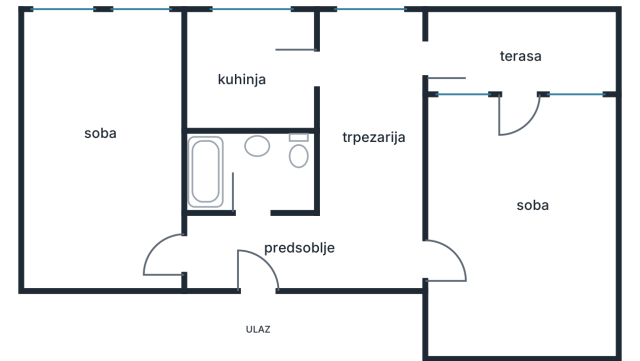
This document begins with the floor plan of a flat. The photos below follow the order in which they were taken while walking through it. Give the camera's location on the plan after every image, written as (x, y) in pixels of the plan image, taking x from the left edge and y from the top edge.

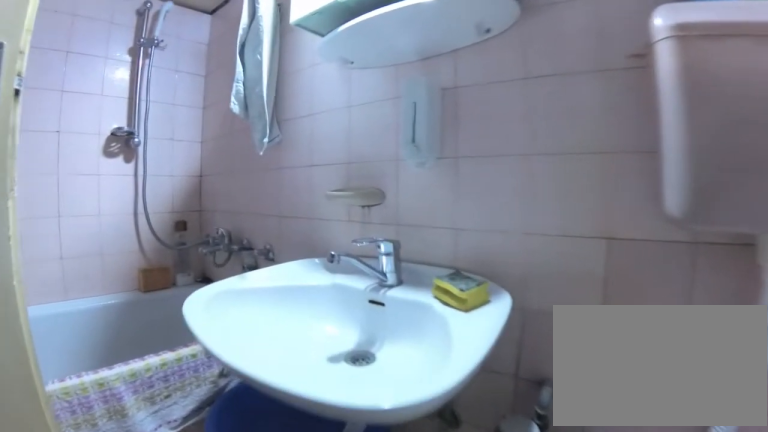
(259, 183)
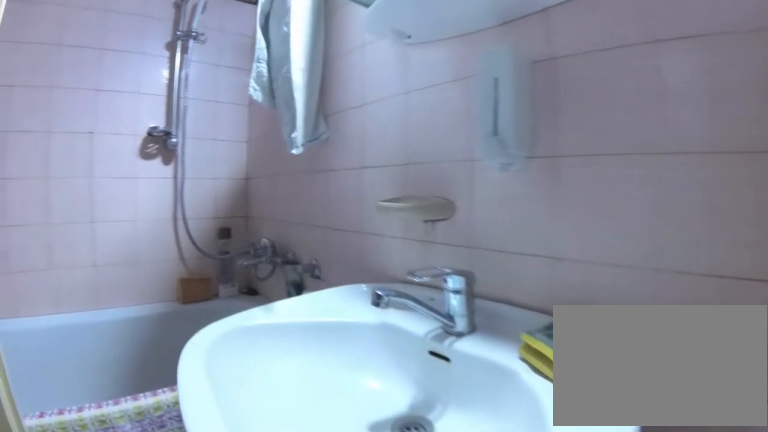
(262, 178)
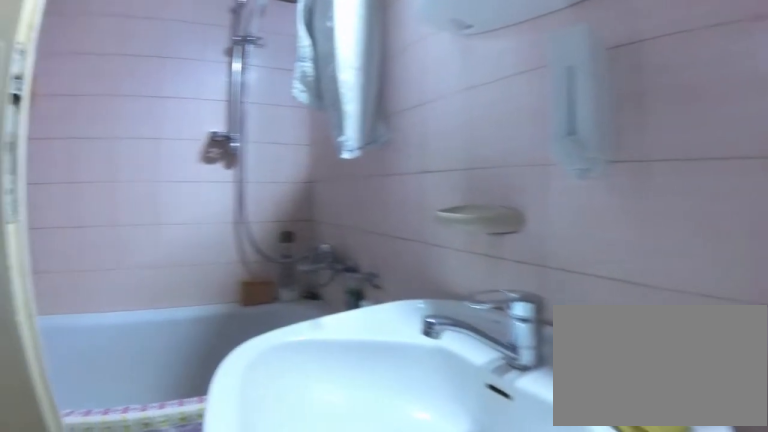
(263, 177)
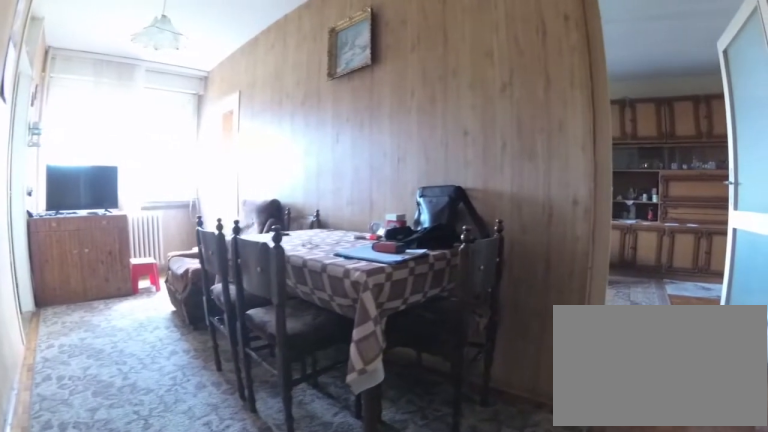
(326, 247)
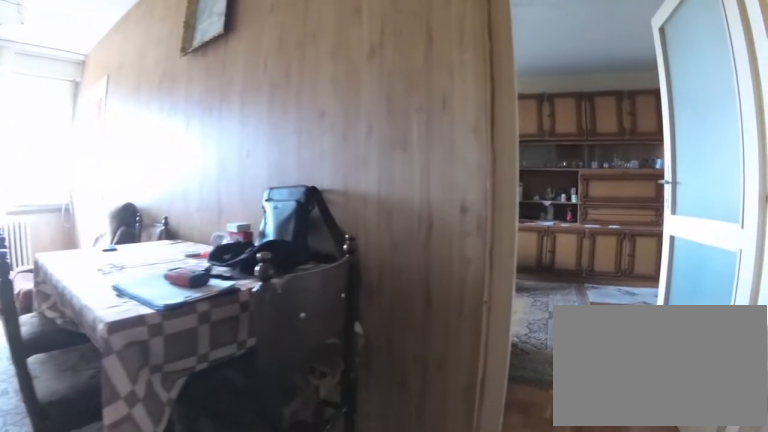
(345, 247)
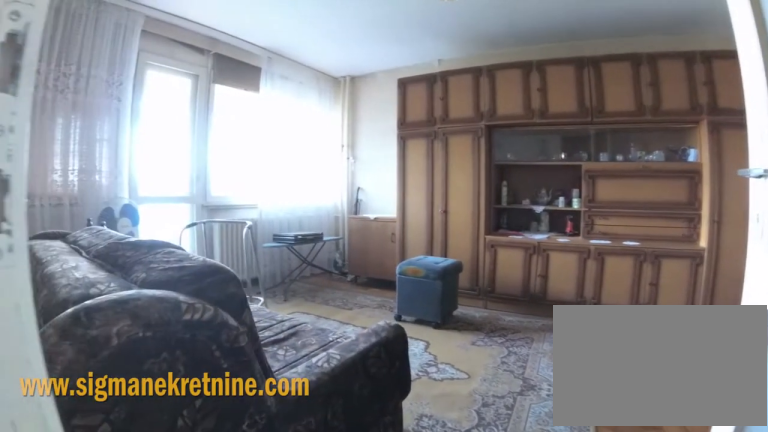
(408, 255)
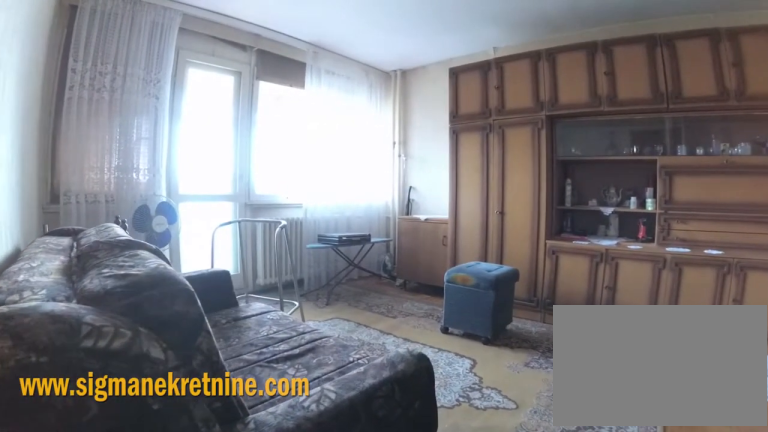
(421, 262)
